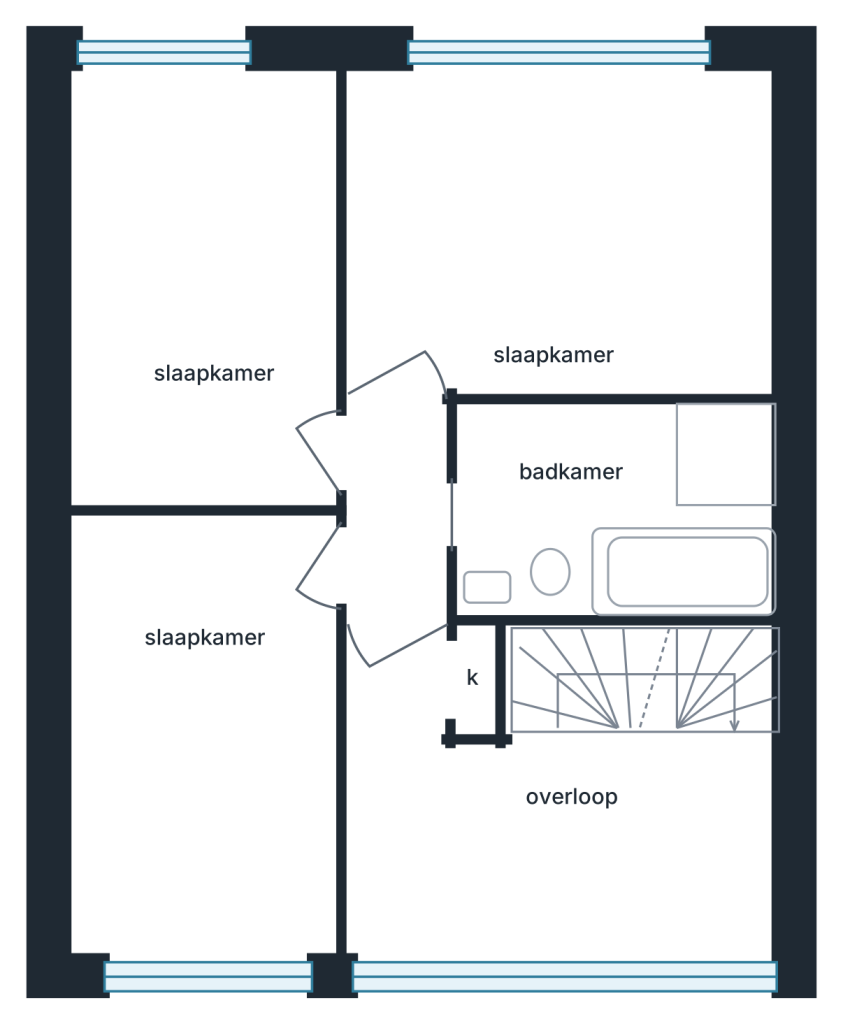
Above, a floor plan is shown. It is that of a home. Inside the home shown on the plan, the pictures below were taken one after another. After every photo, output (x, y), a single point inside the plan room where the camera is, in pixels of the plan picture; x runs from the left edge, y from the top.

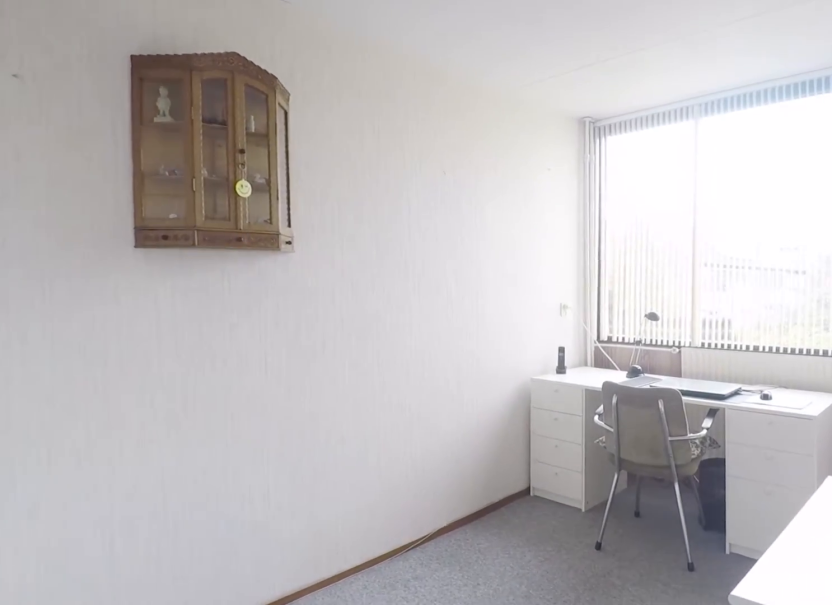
(190, 294)
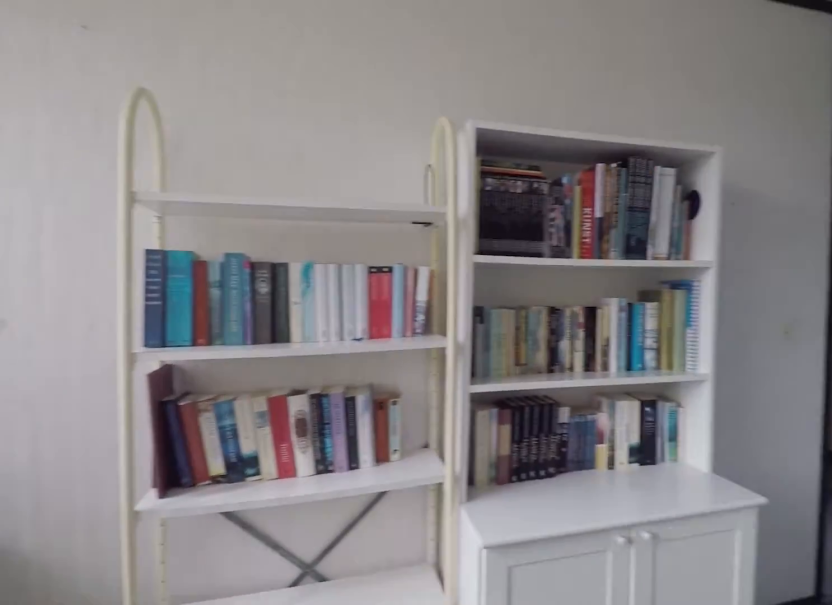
(190, 294)
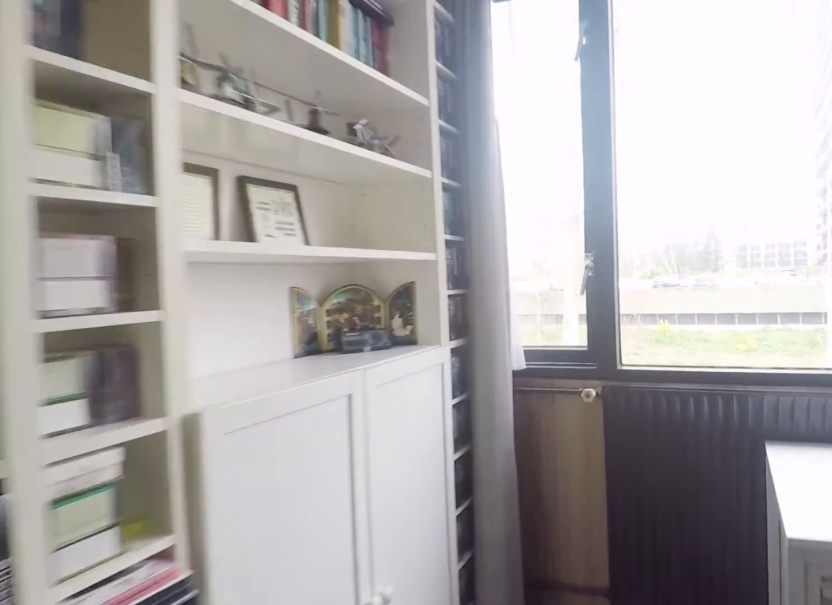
(211, 708)
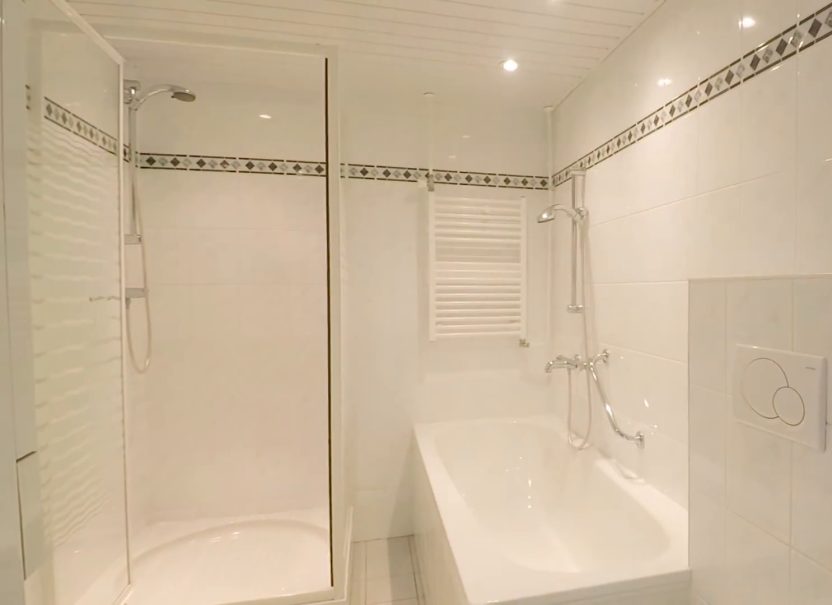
(622, 510)
